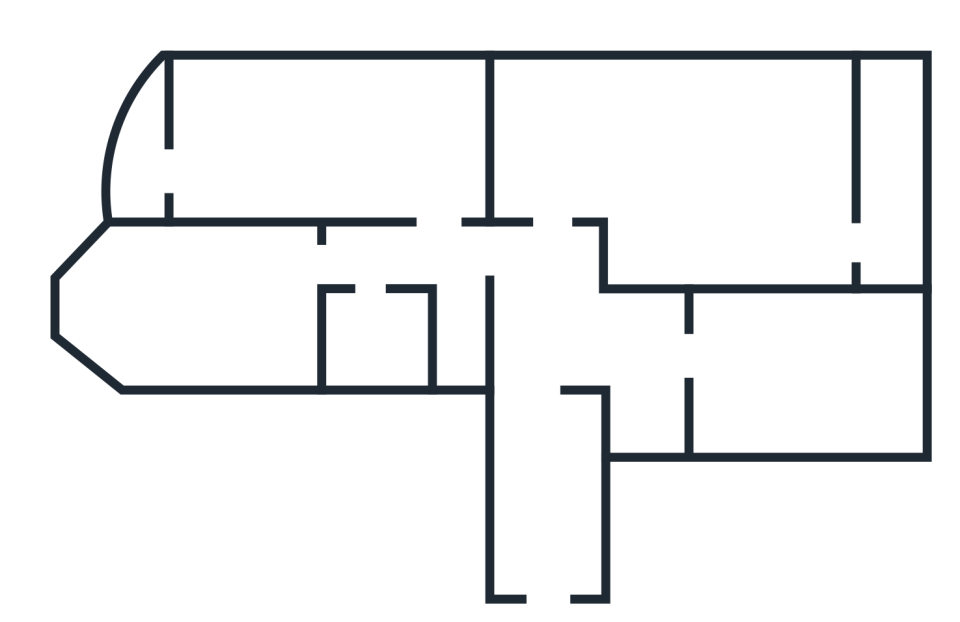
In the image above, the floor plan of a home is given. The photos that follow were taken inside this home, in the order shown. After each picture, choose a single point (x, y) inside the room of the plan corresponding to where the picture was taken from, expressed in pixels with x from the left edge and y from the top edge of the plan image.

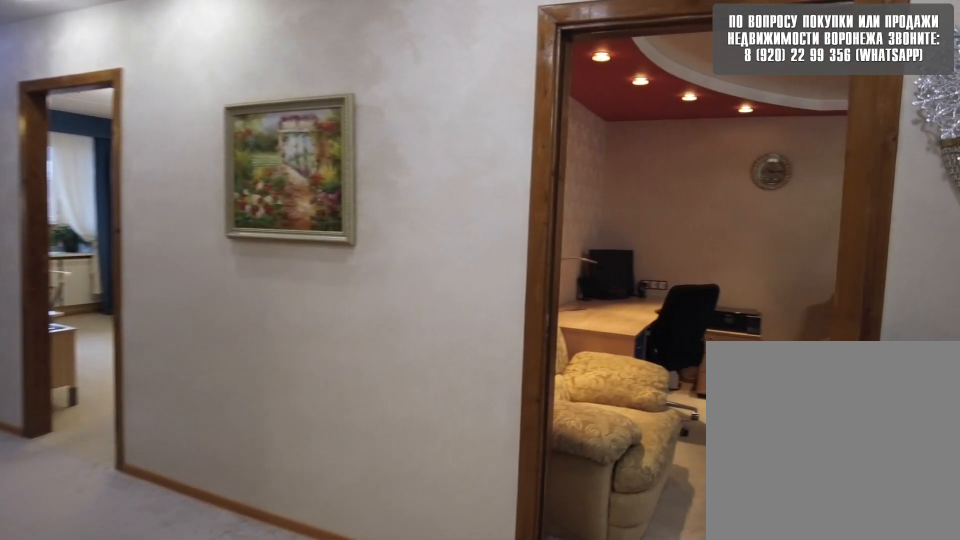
(564, 343)
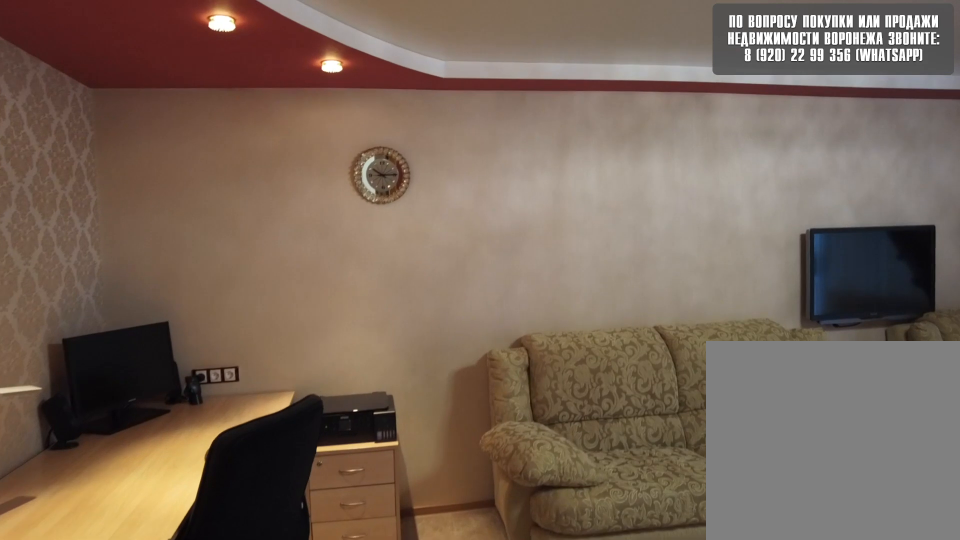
(625, 156)
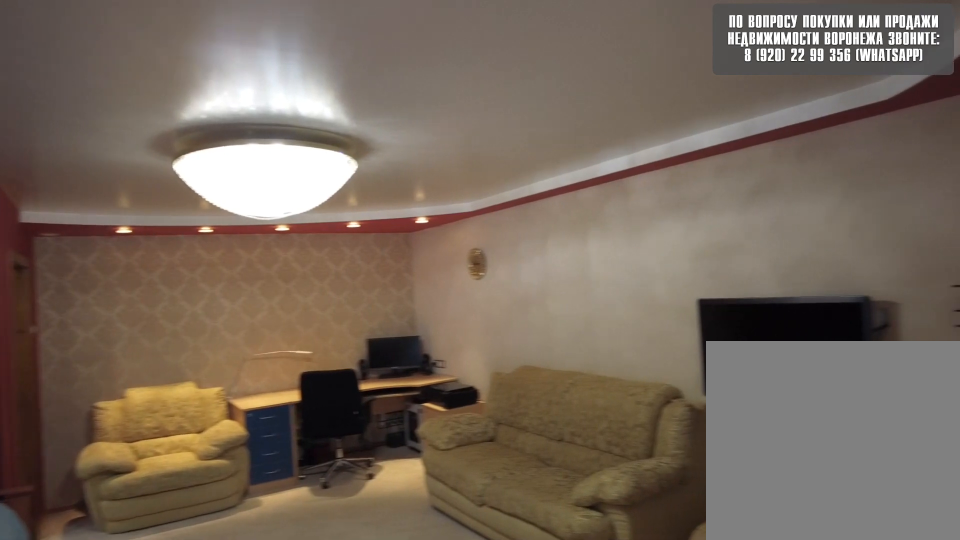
(625, 156)
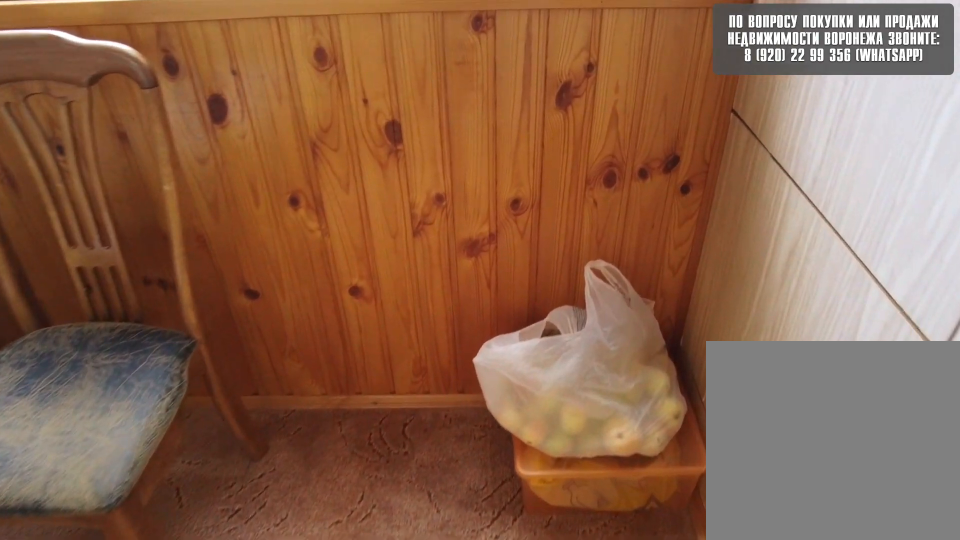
(911, 234)
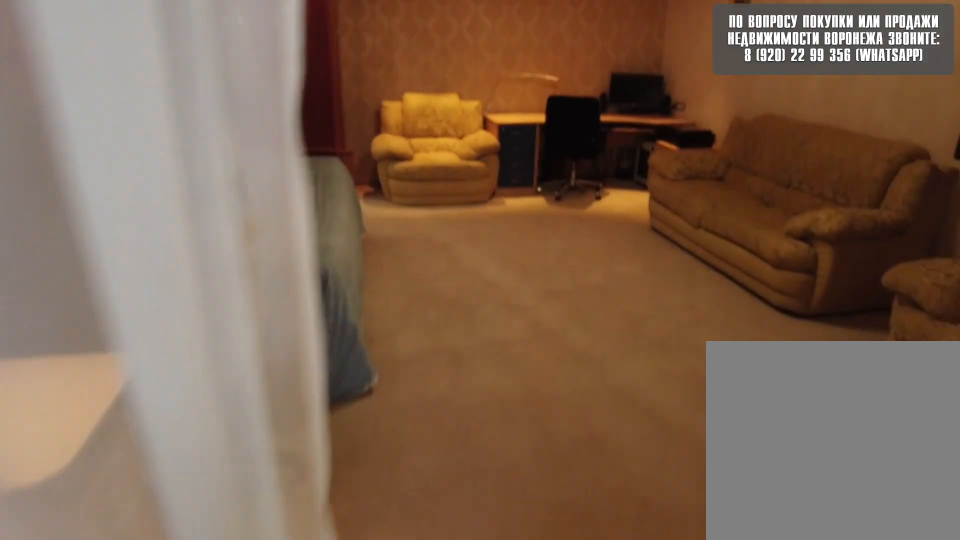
(886, 230)
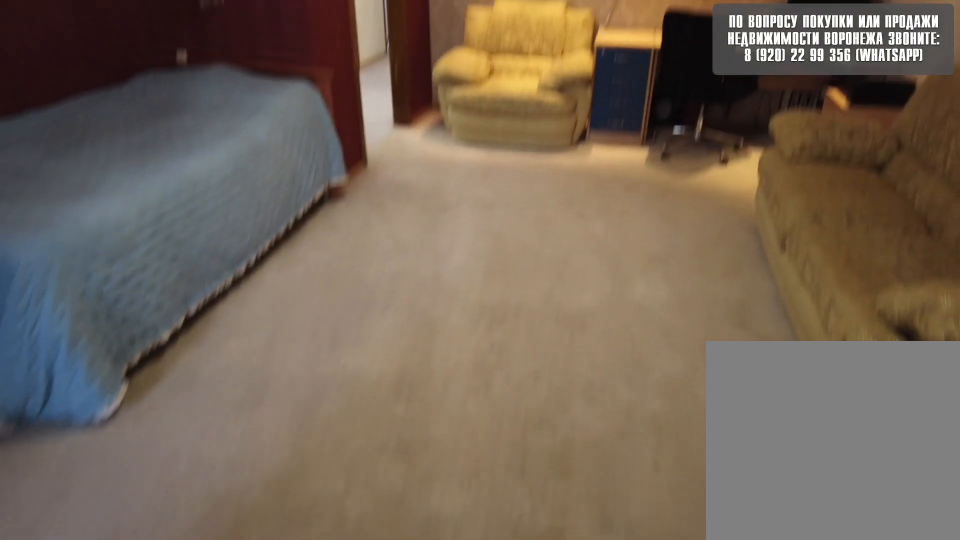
(757, 228)
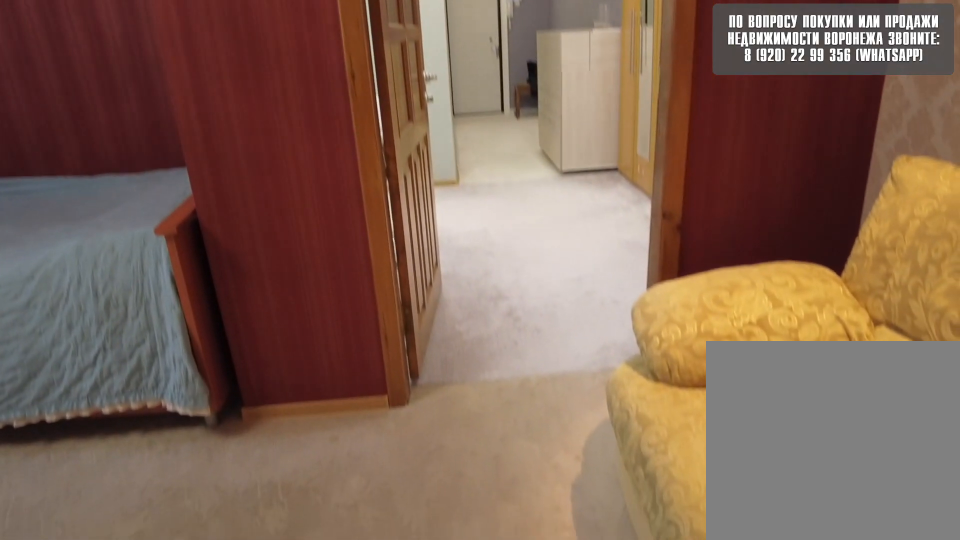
(549, 183)
